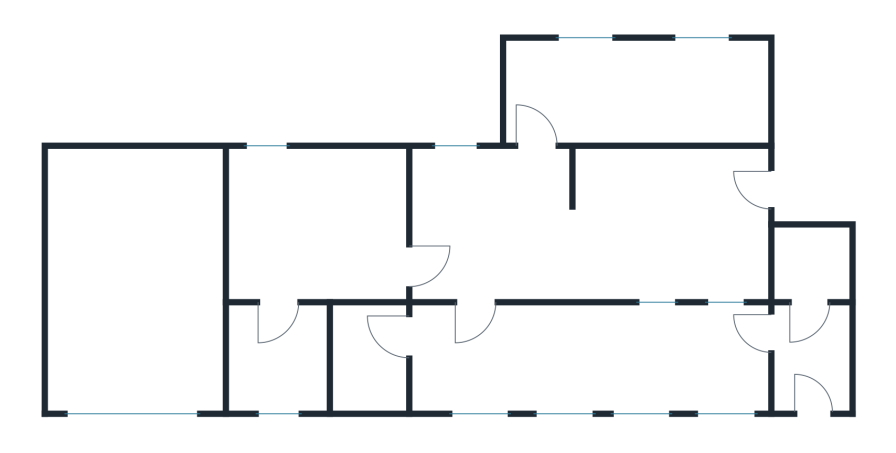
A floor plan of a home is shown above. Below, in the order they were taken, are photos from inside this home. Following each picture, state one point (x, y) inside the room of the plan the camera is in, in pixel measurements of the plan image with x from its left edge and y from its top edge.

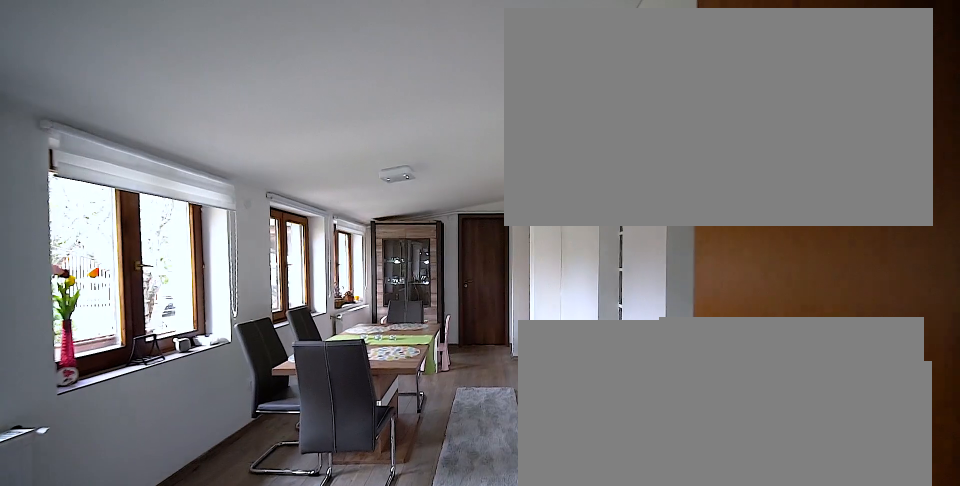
(583, 362)
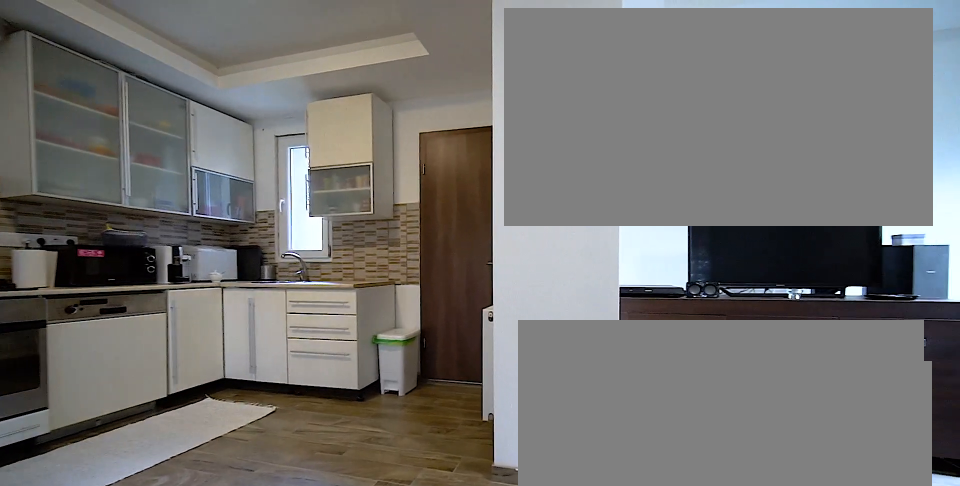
(583, 248)
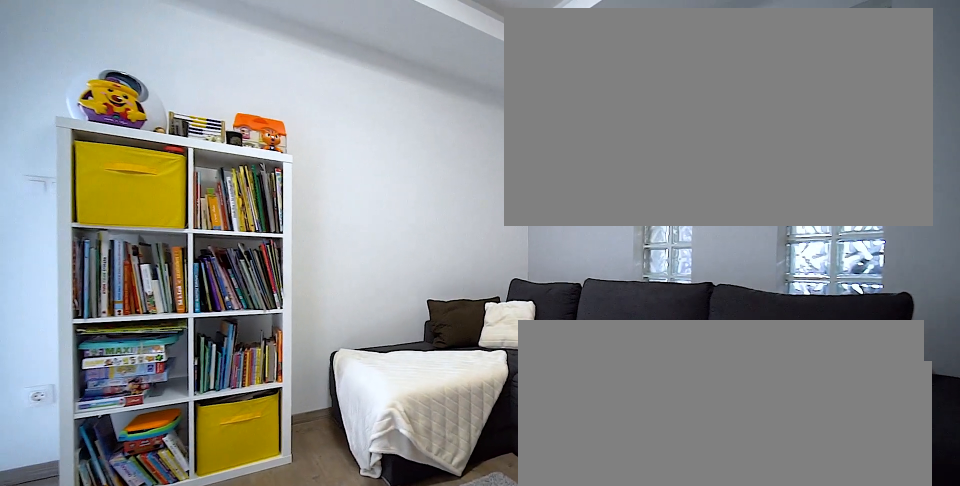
(583, 248)
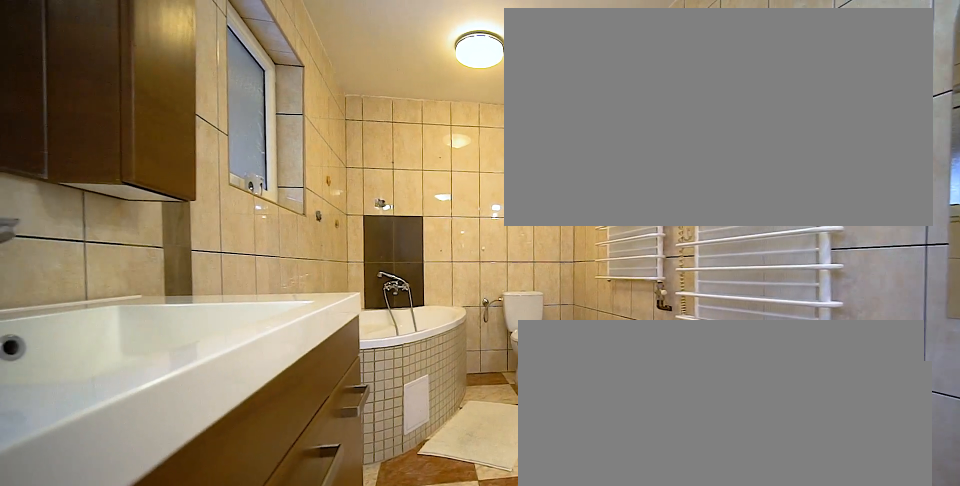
(638, 93)
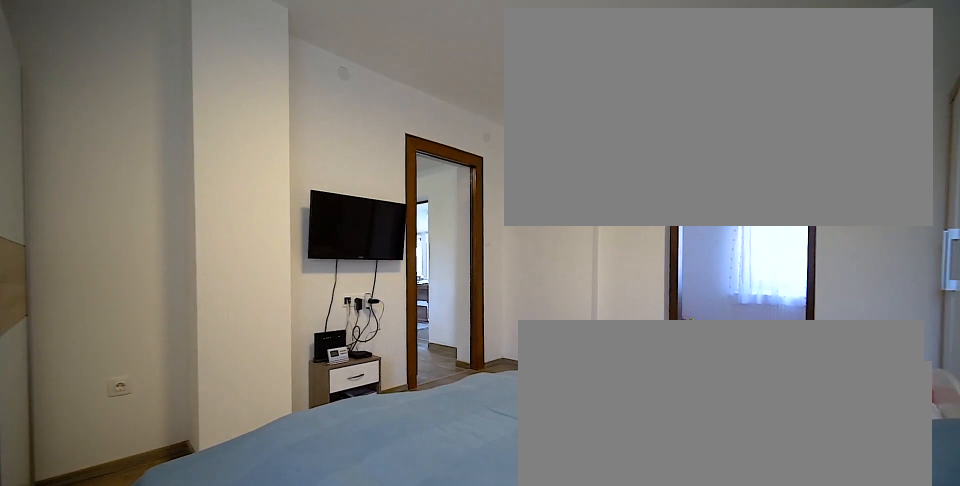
(321, 229)
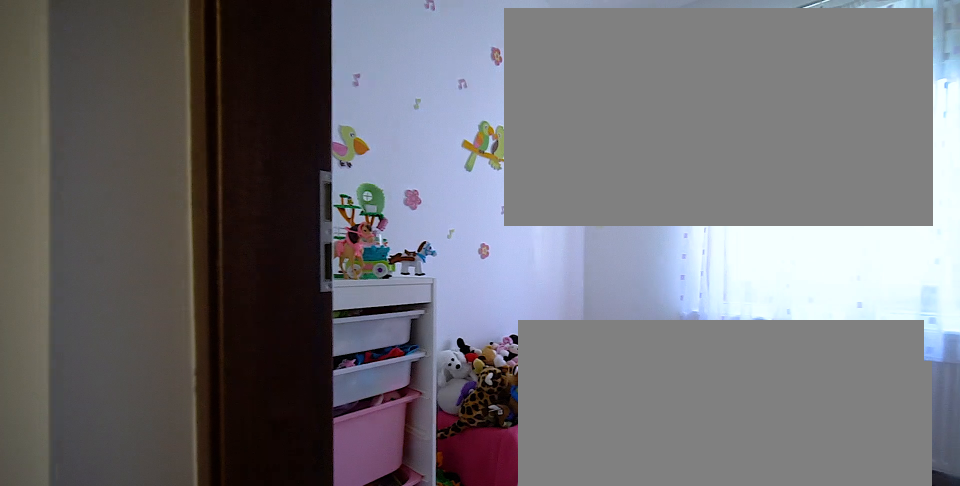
(279, 360)
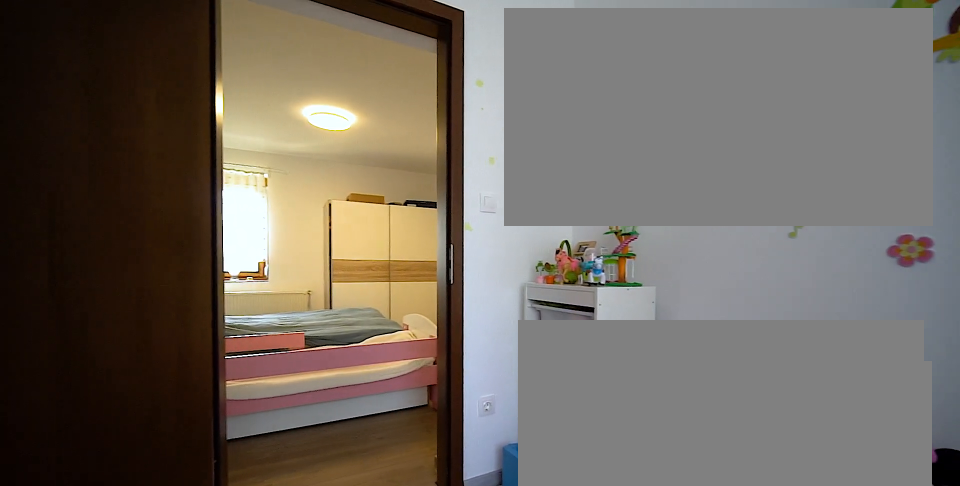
(279, 360)
